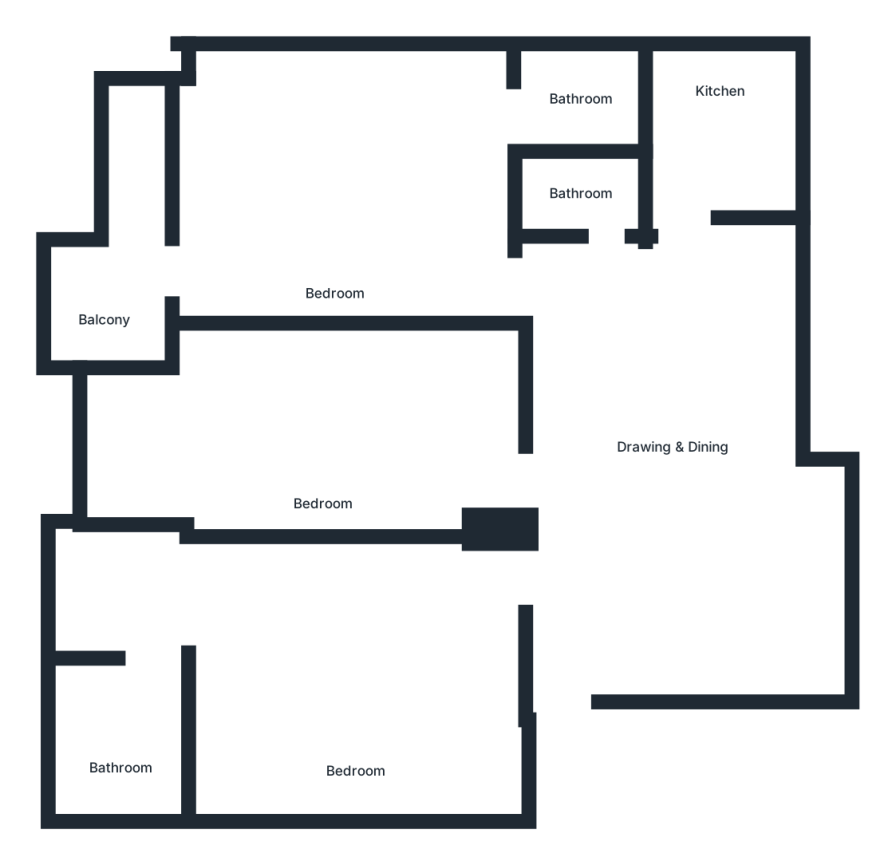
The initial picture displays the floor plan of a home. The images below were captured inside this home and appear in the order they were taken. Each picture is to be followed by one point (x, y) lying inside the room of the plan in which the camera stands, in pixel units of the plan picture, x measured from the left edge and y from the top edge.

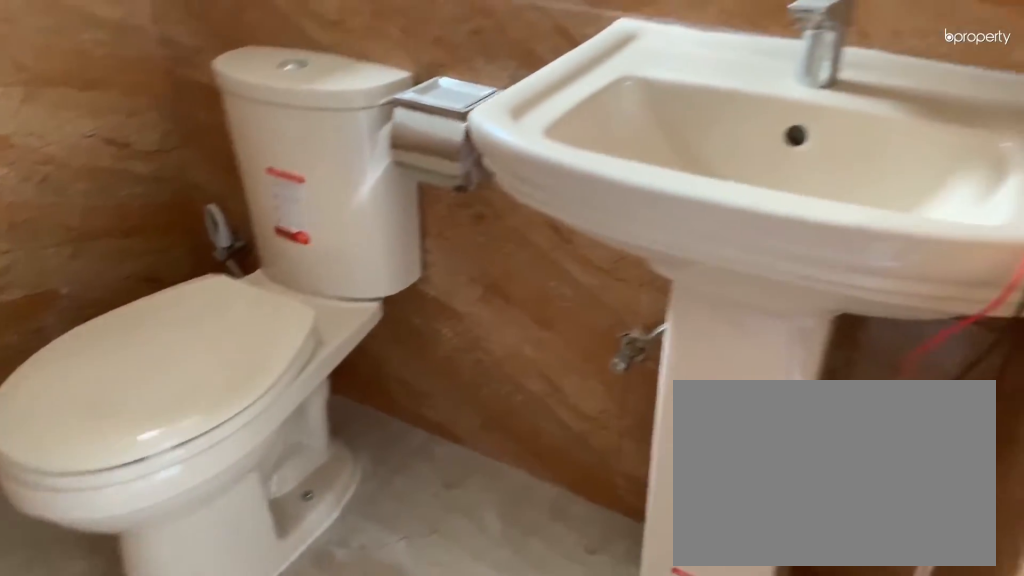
(117, 774)
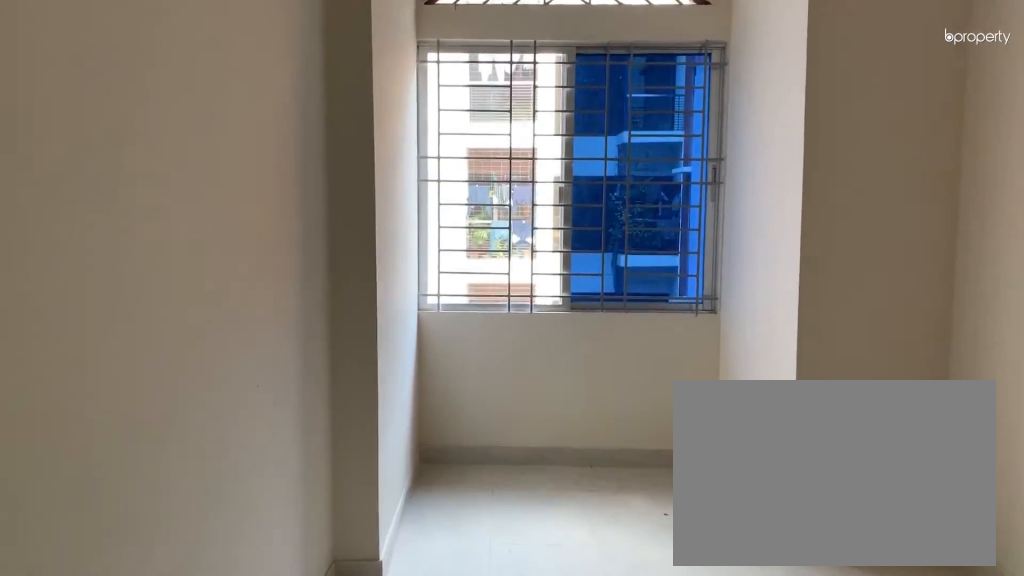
(338, 427)
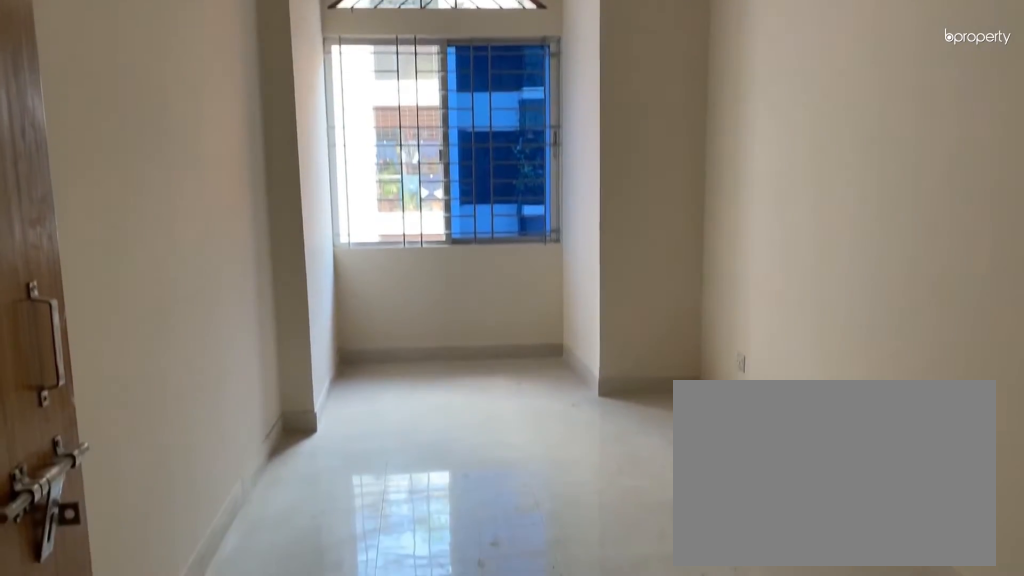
(338, 427)
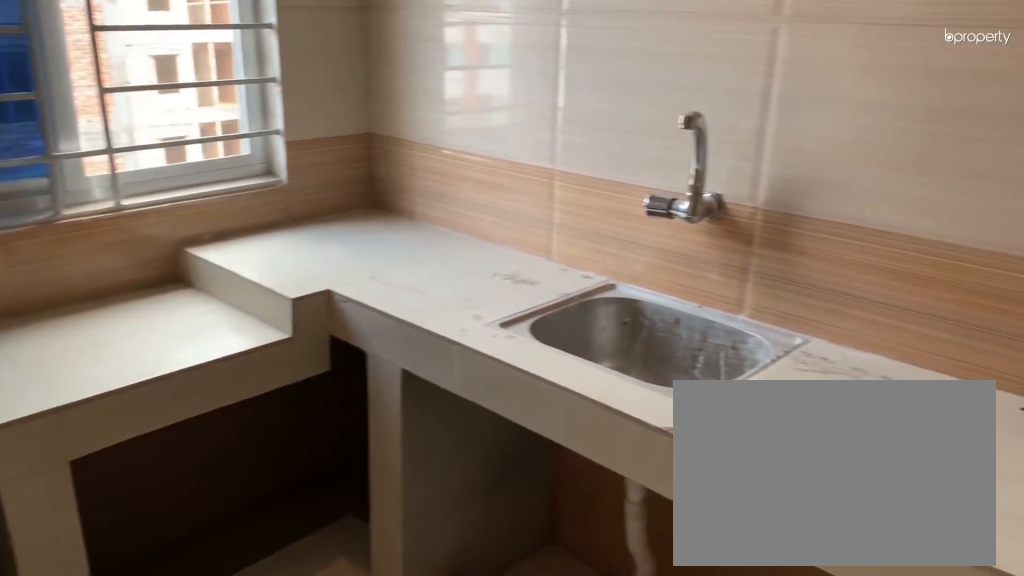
(720, 103)
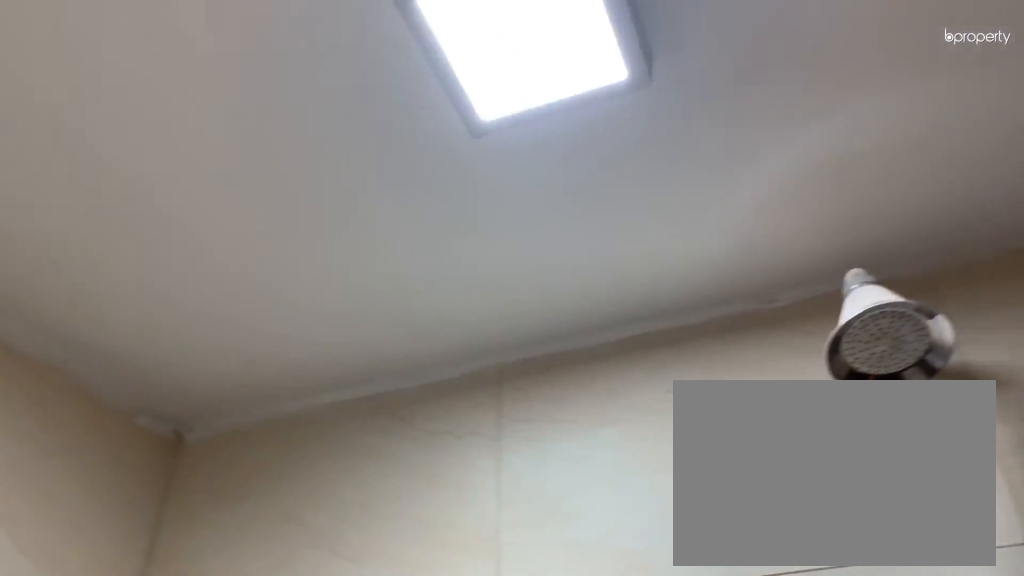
(579, 192)
